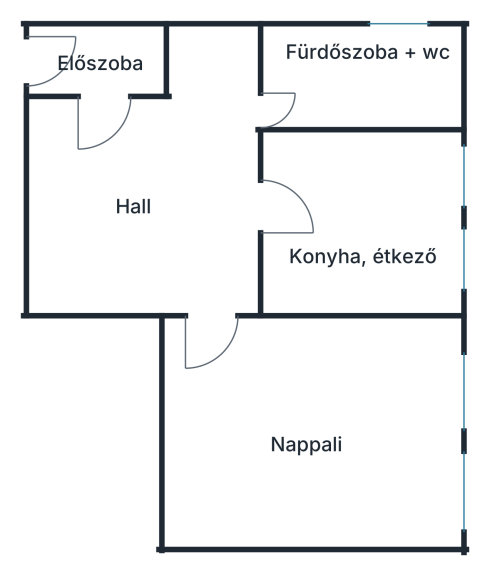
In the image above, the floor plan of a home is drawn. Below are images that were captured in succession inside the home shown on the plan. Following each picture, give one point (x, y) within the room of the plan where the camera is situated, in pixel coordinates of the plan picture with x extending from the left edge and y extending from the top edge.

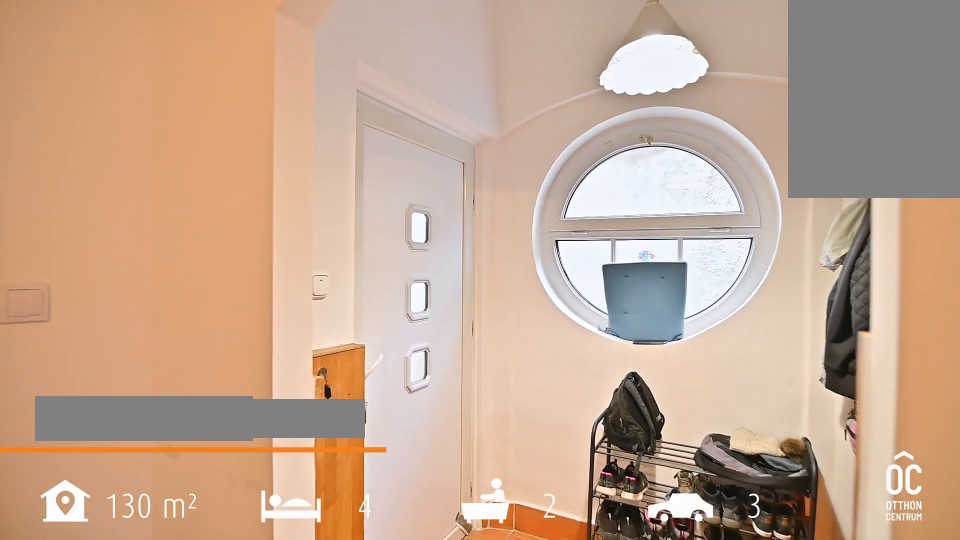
(102, 63)
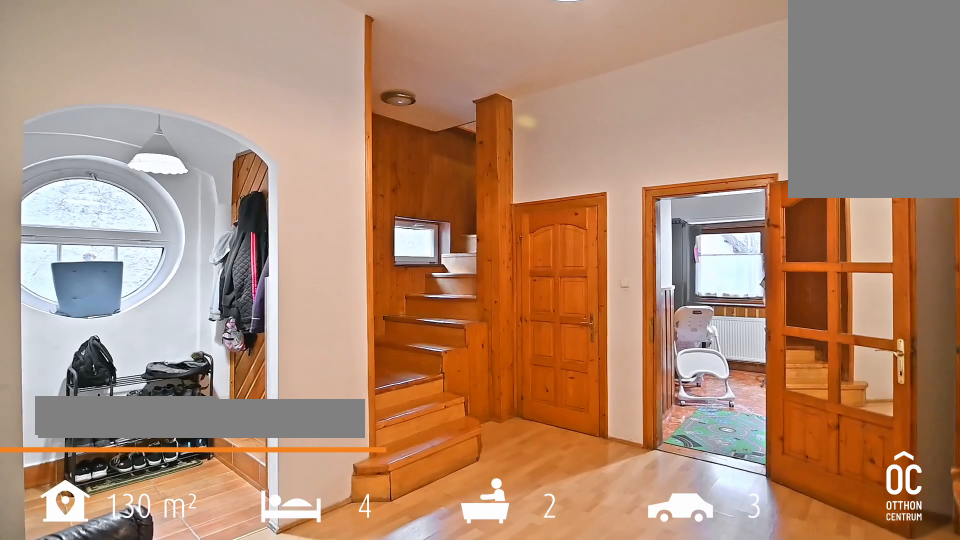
(153, 205)
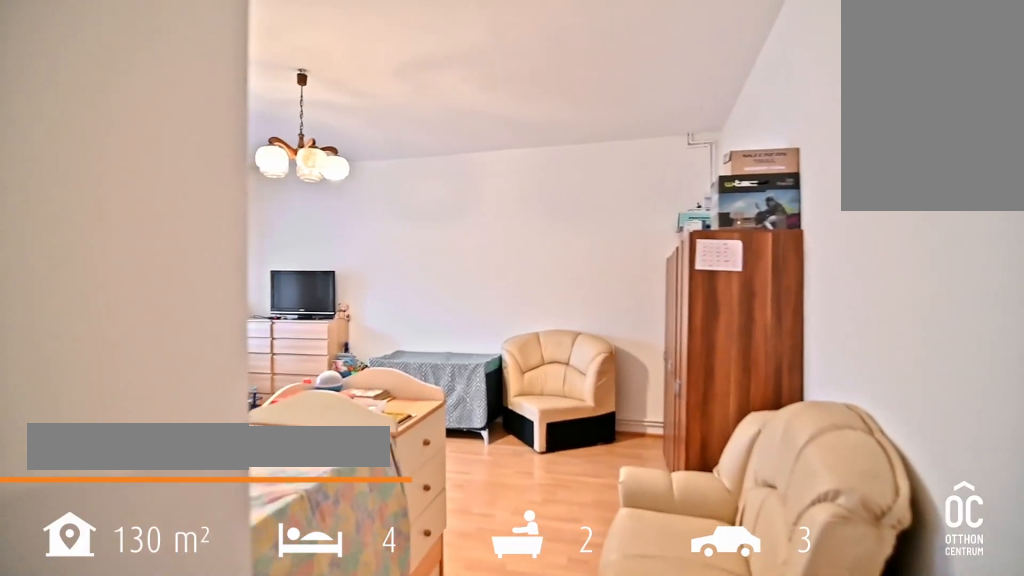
(314, 446)
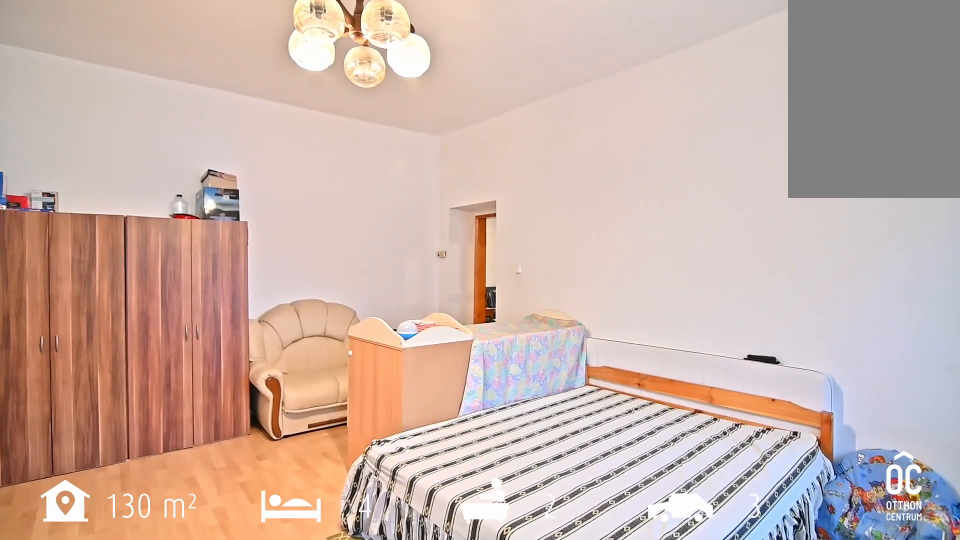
(314, 446)
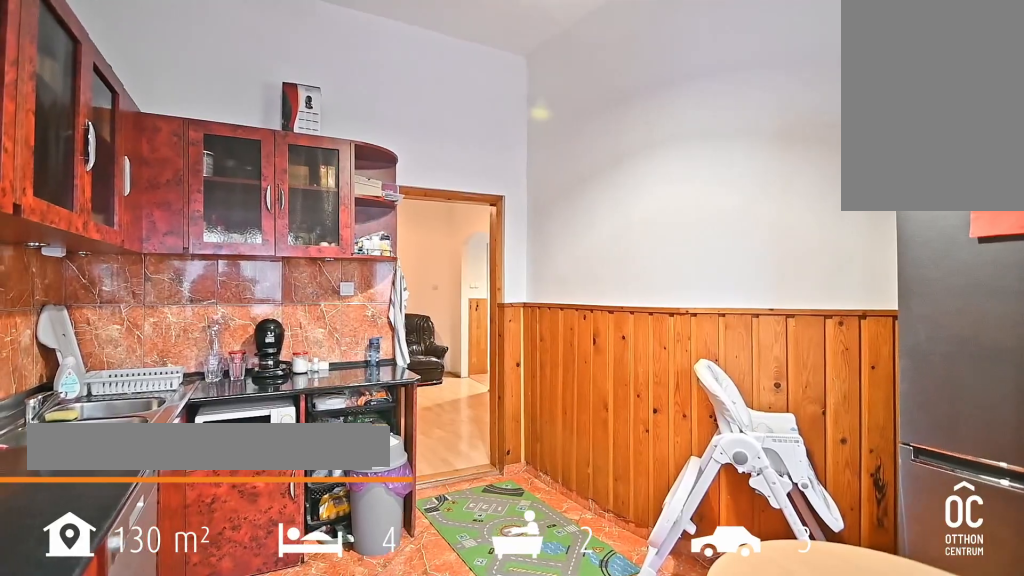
(352, 230)
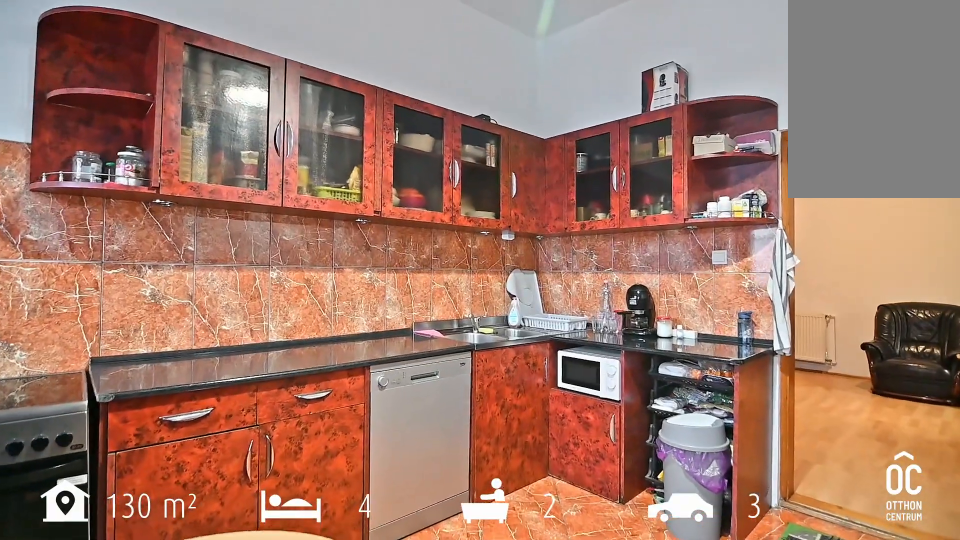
(352, 229)
